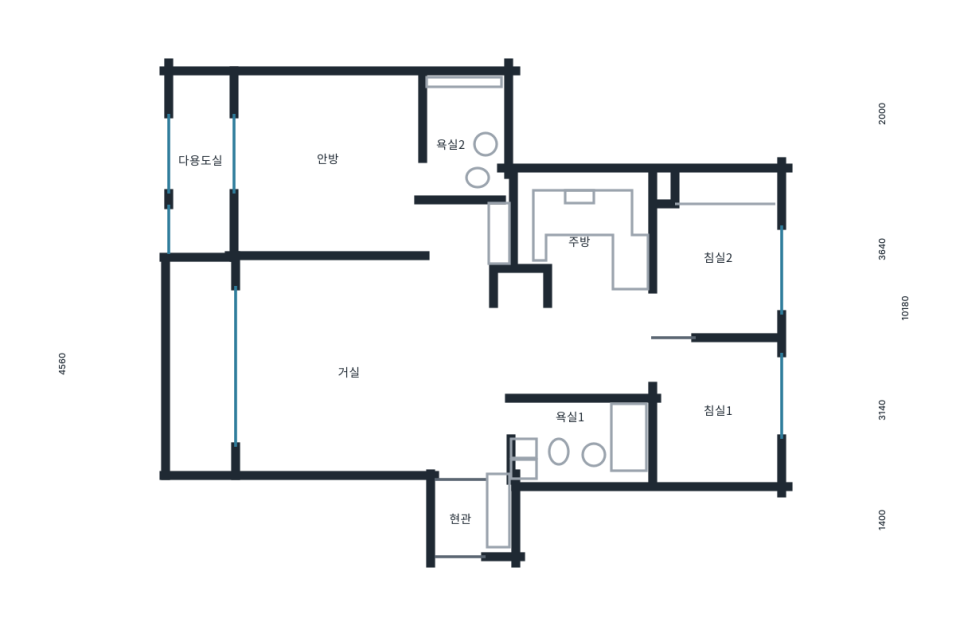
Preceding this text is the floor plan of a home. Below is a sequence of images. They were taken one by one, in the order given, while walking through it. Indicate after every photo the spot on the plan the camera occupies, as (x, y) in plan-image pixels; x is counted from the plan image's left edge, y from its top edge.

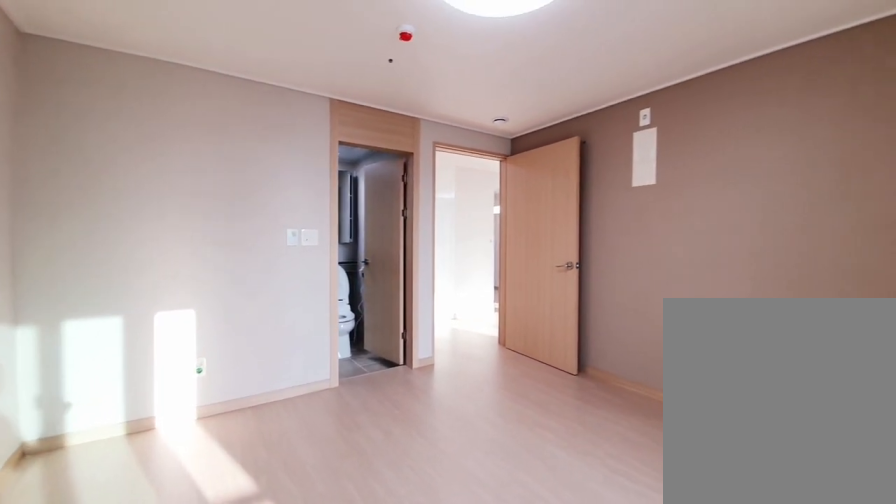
(314, 199)
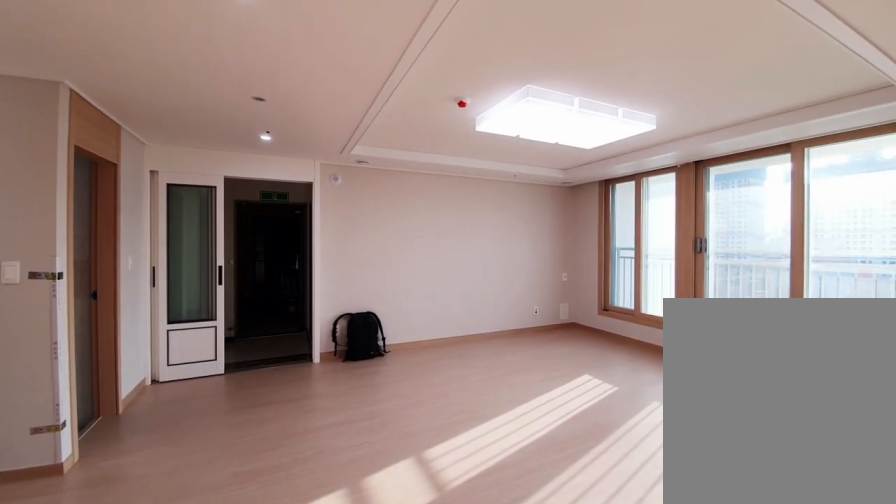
(453, 249)
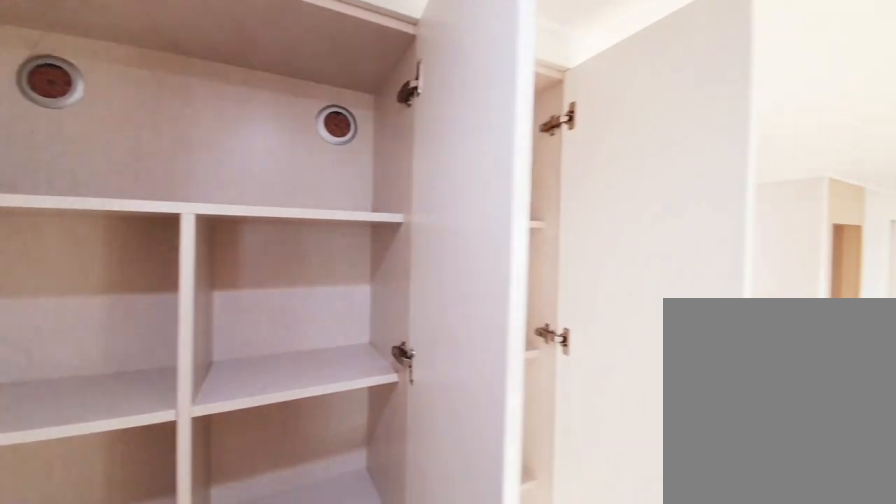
(455, 247)
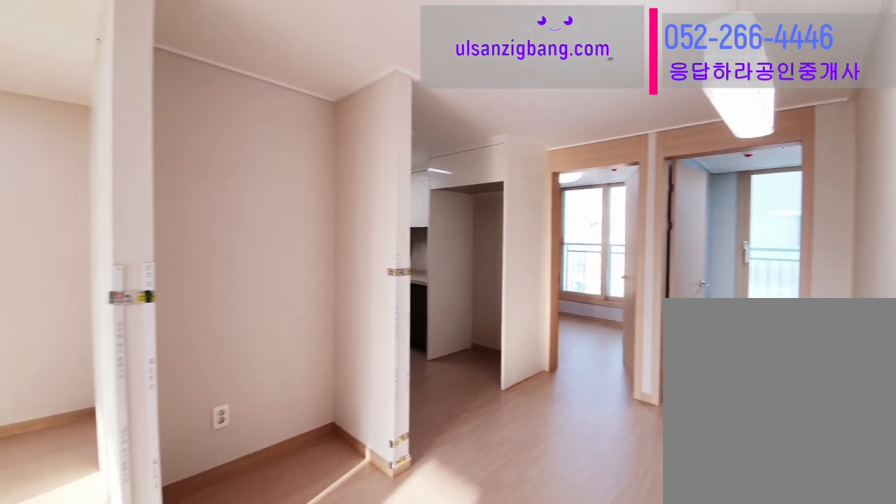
(467, 328)
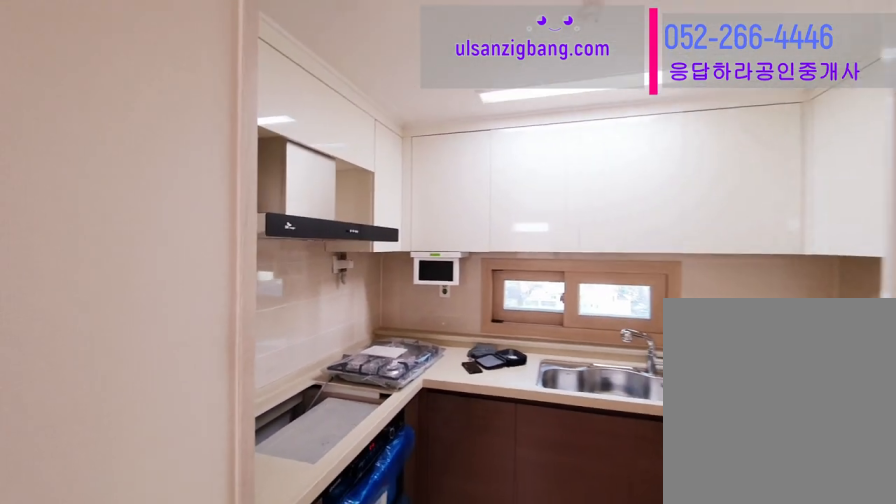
(586, 253)
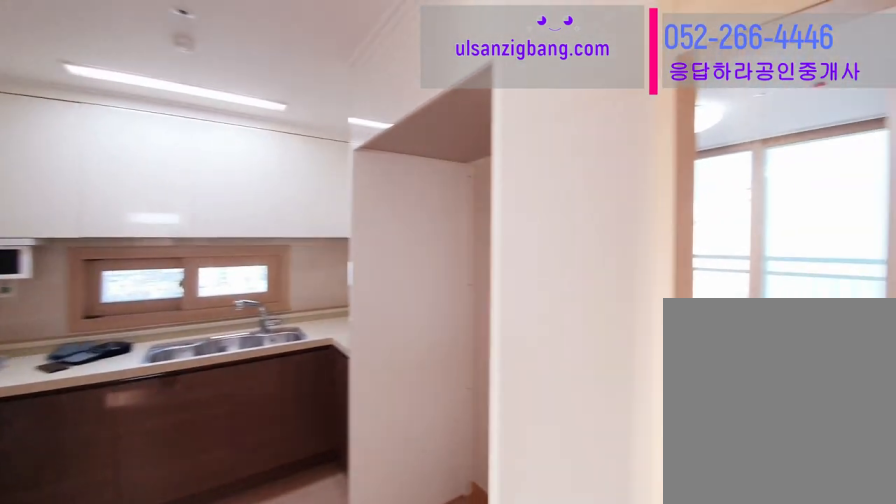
(586, 253)
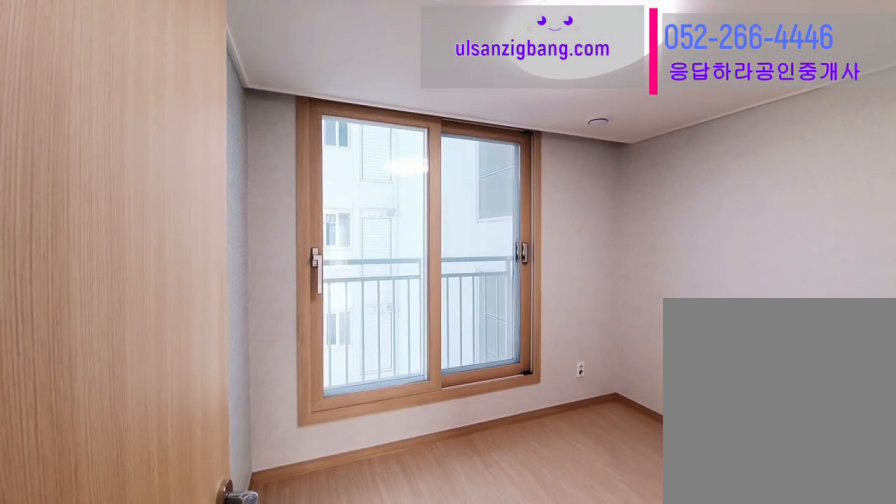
(725, 408)
